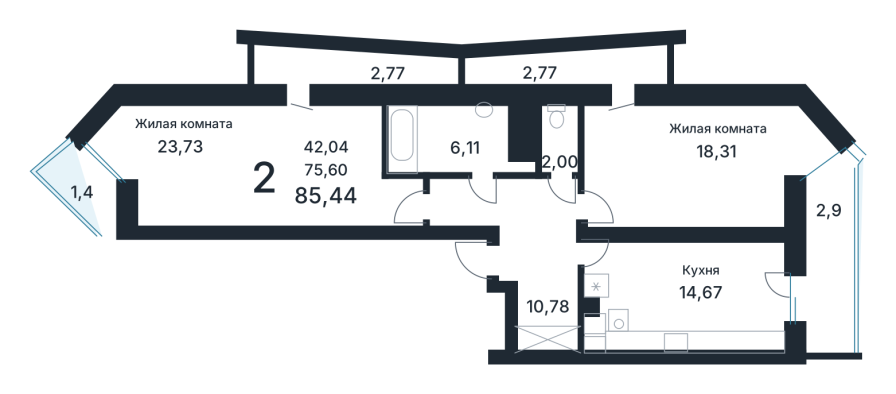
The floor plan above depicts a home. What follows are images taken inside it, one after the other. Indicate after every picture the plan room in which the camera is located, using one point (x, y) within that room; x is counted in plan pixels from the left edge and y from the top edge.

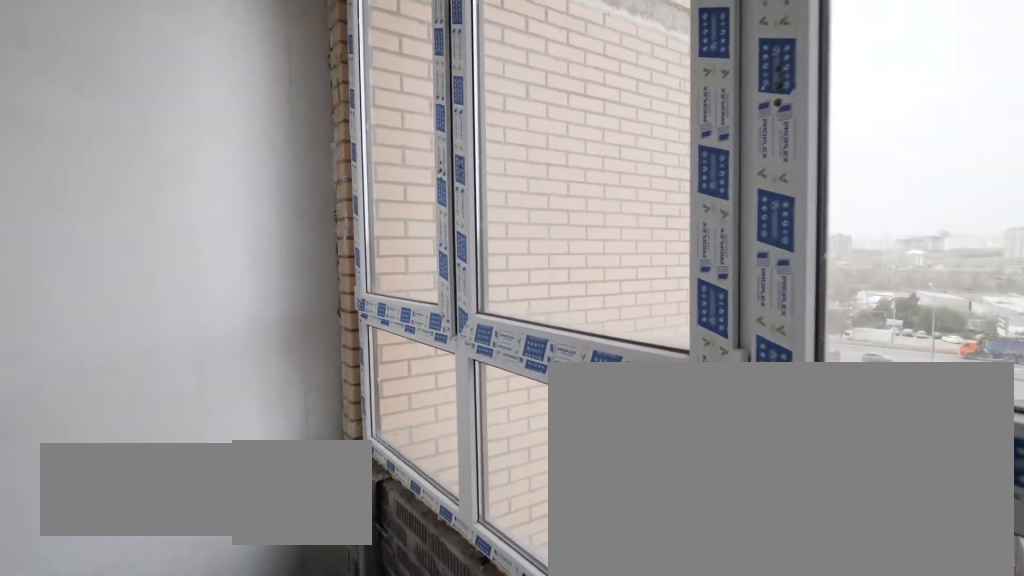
(82, 190)
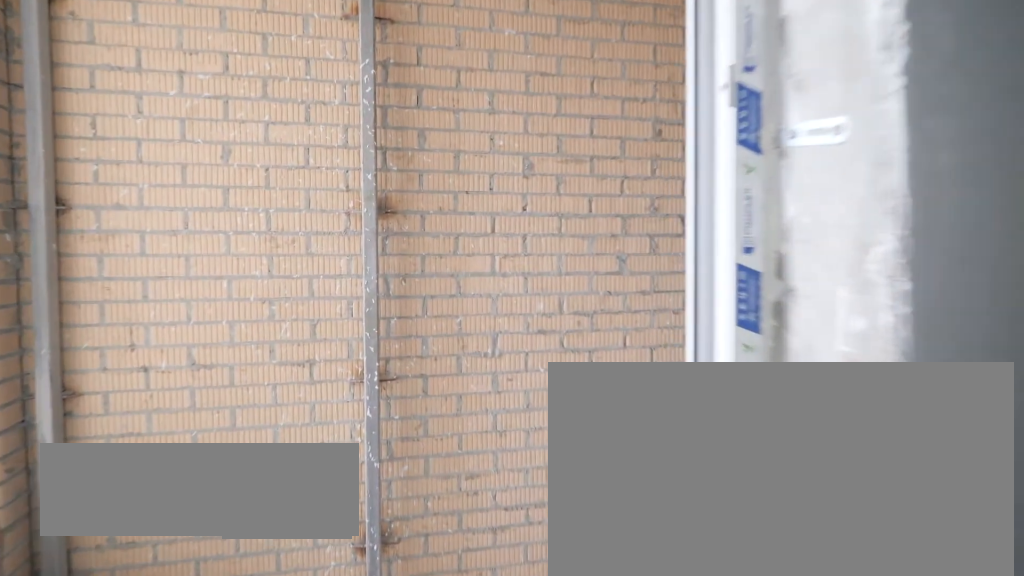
(351, 65)
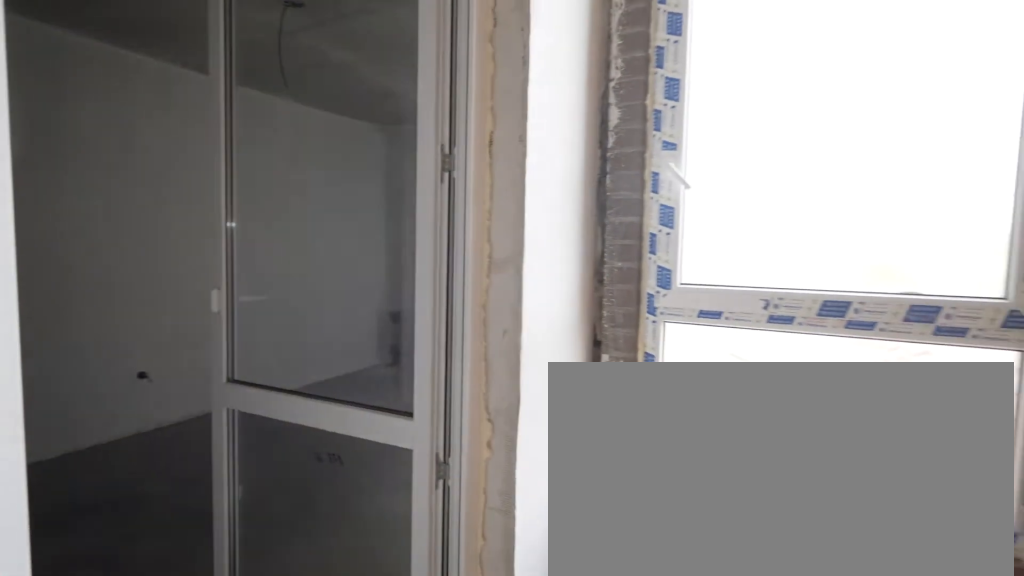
(351, 65)
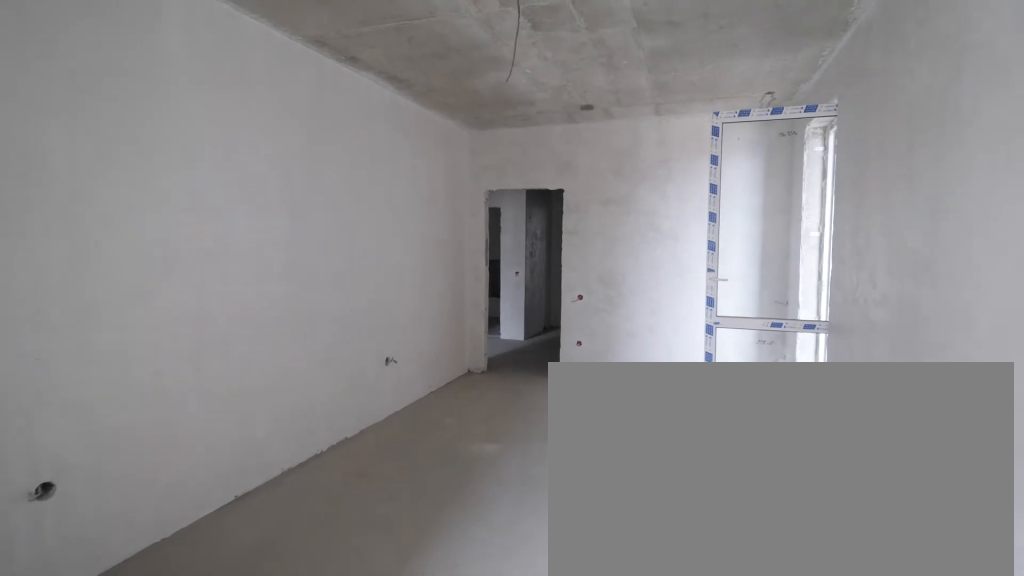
(695, 165)
